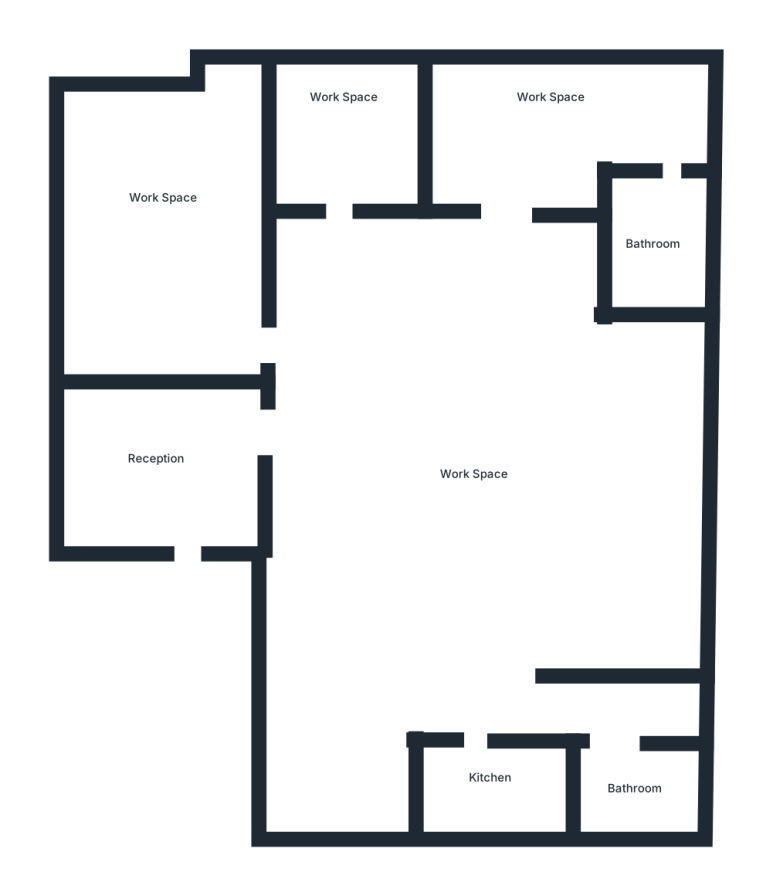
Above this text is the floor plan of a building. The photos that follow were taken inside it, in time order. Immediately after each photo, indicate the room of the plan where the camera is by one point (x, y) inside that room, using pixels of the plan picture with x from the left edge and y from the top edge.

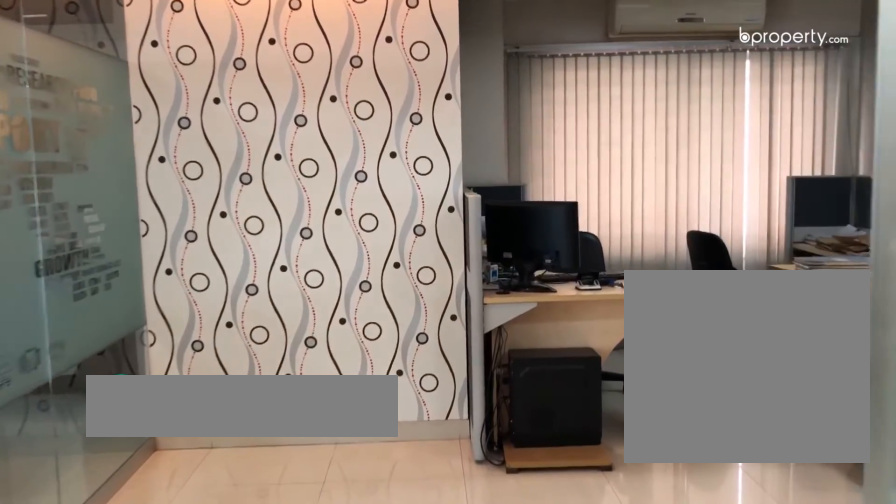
(480, 496)
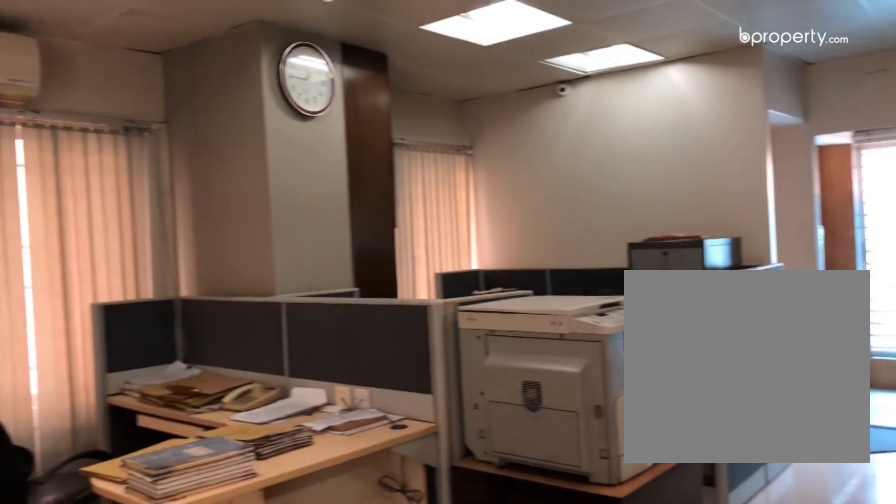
(480, 495)
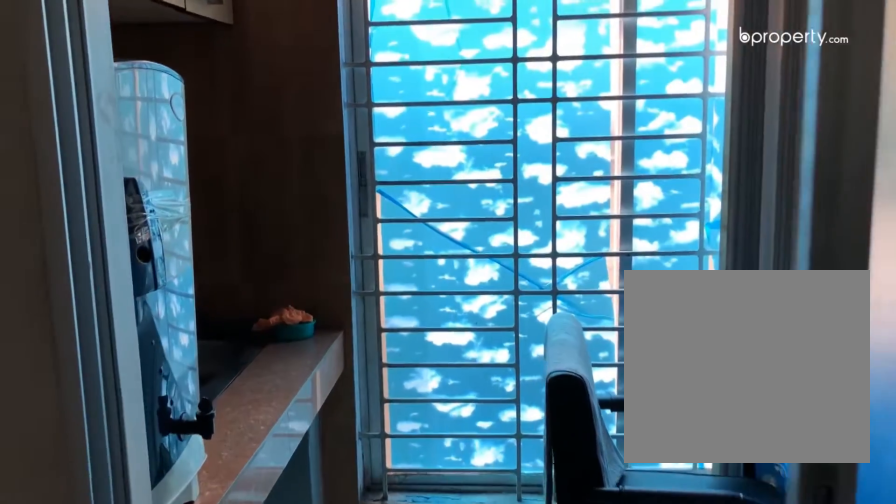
(490, 795)
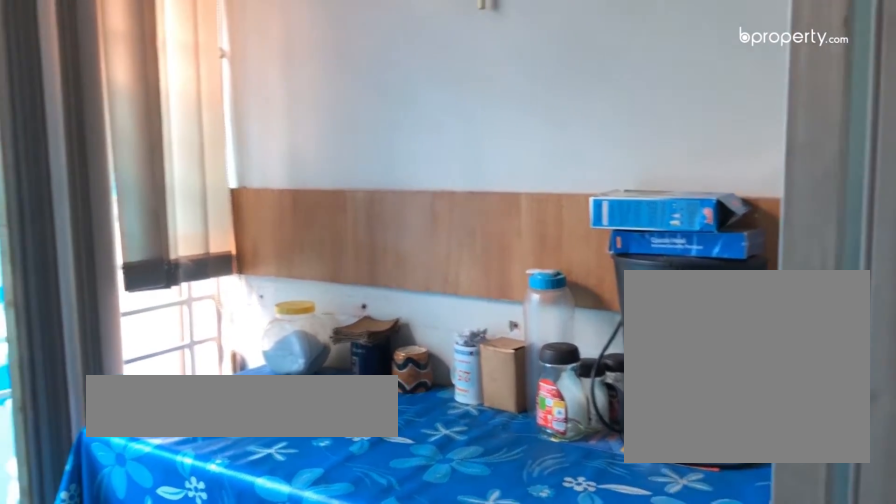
(491, 795)
